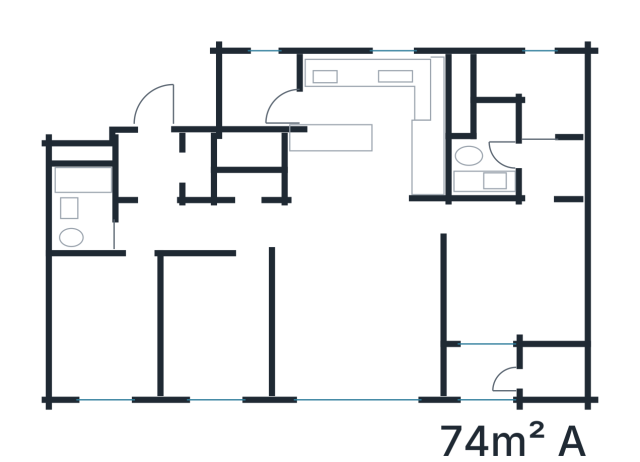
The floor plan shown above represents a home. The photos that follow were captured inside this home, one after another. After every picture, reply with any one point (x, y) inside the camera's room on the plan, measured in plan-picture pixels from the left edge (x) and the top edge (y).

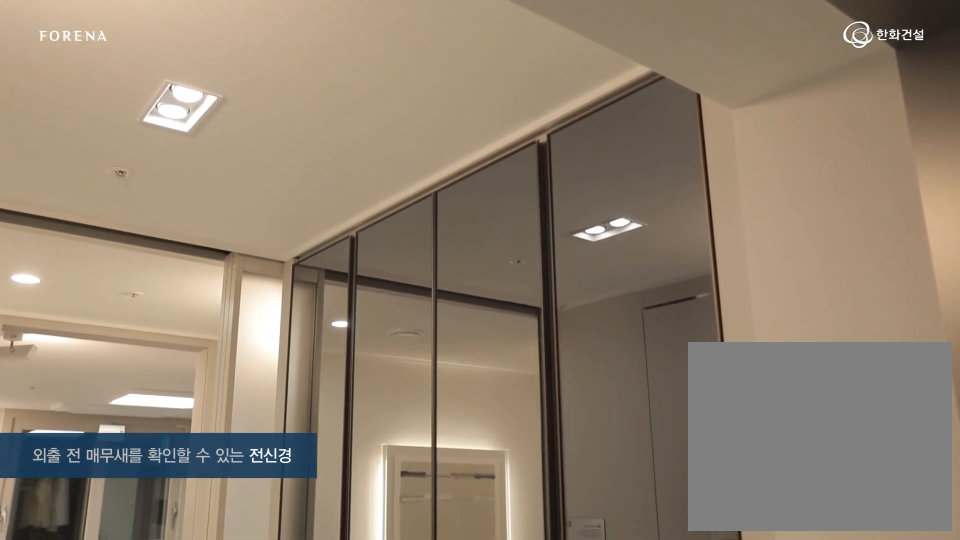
(156, 164)
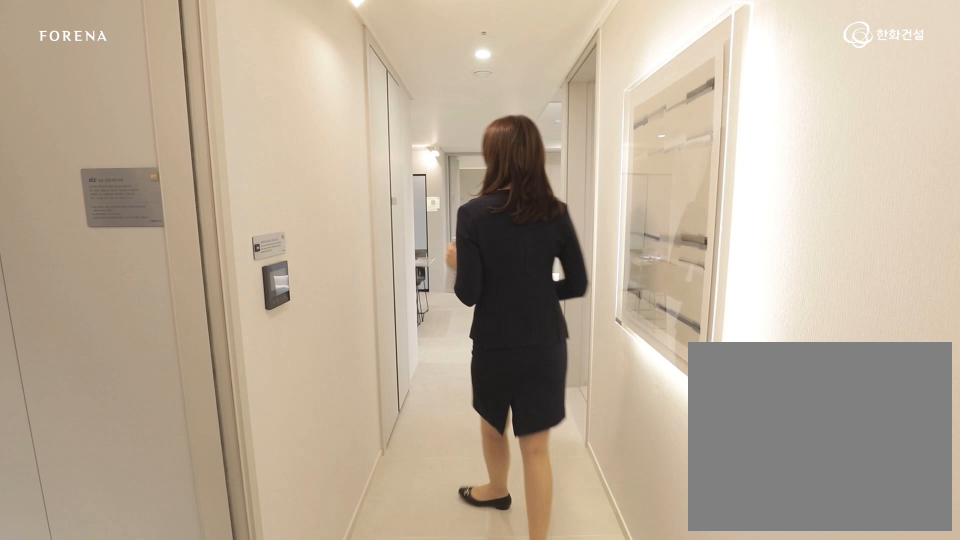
(228, 227)
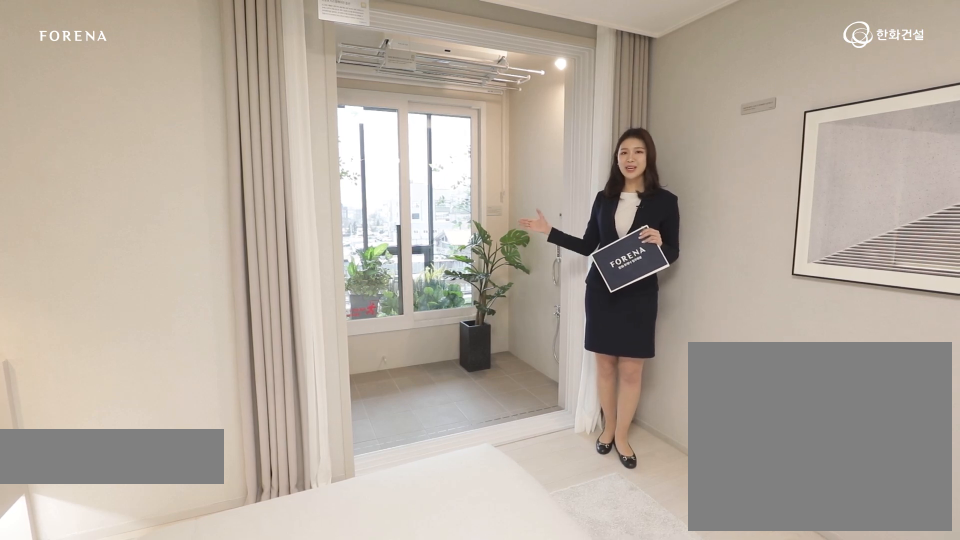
(516, 263)
